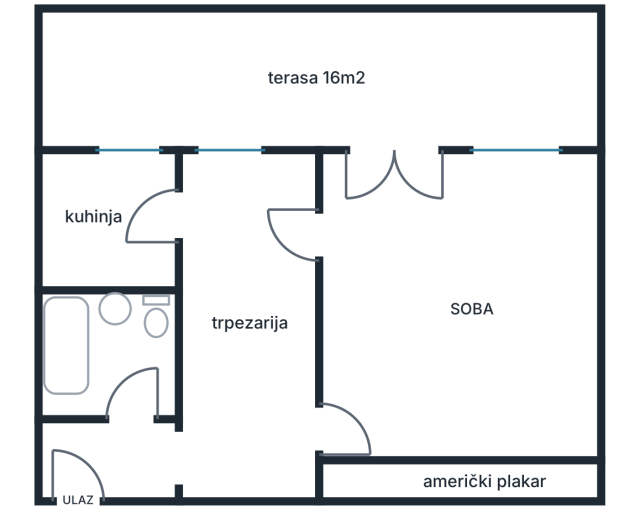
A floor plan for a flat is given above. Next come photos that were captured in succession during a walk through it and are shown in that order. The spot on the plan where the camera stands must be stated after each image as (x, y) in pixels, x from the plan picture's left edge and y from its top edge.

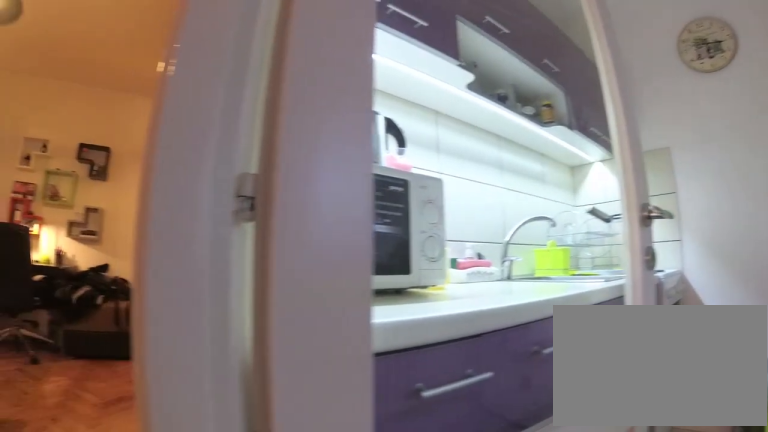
(188, 192)
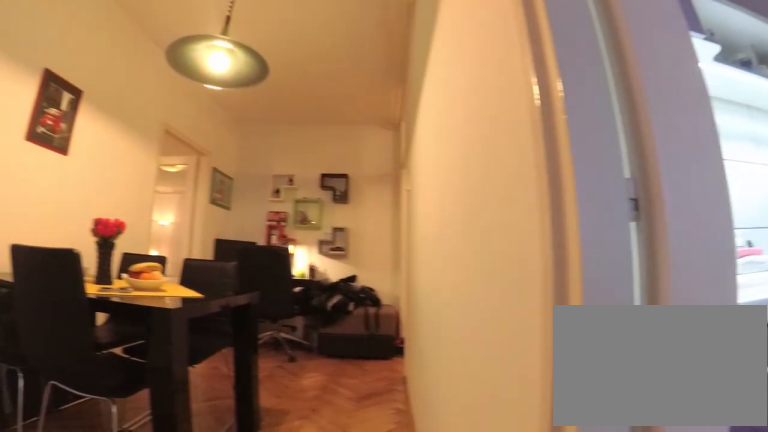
(188, 186)
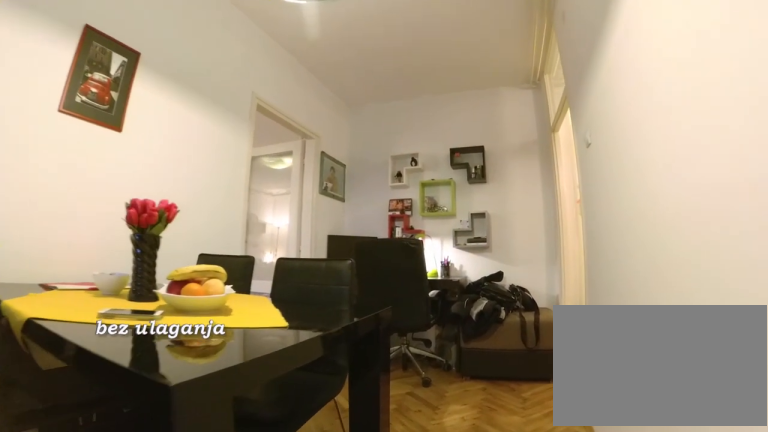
(215, 234)
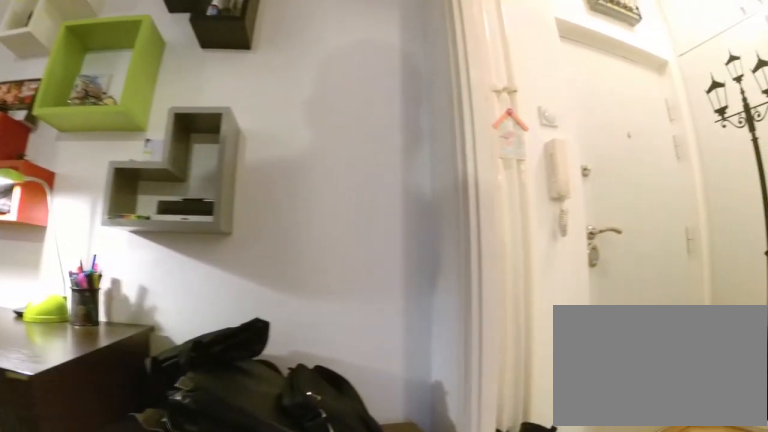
(222, 408)
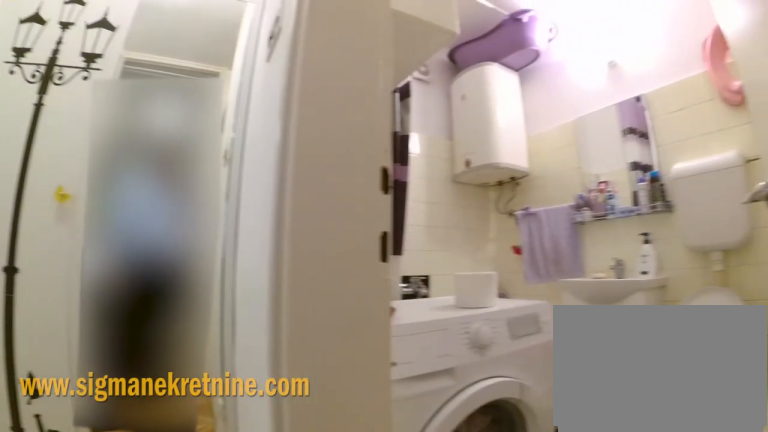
(164, 456)
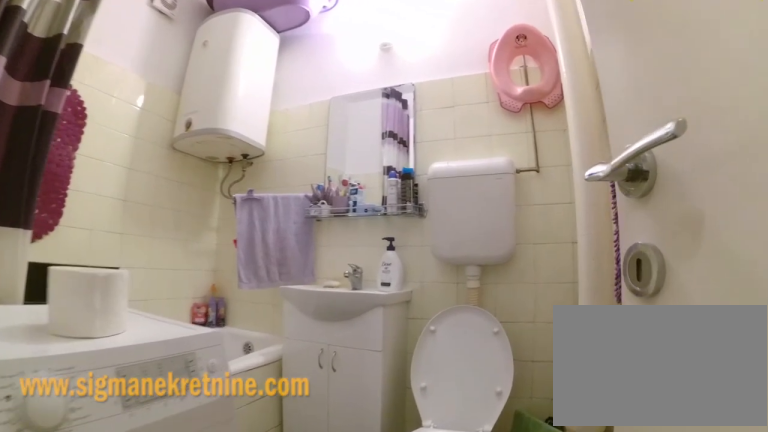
(145, 425)
